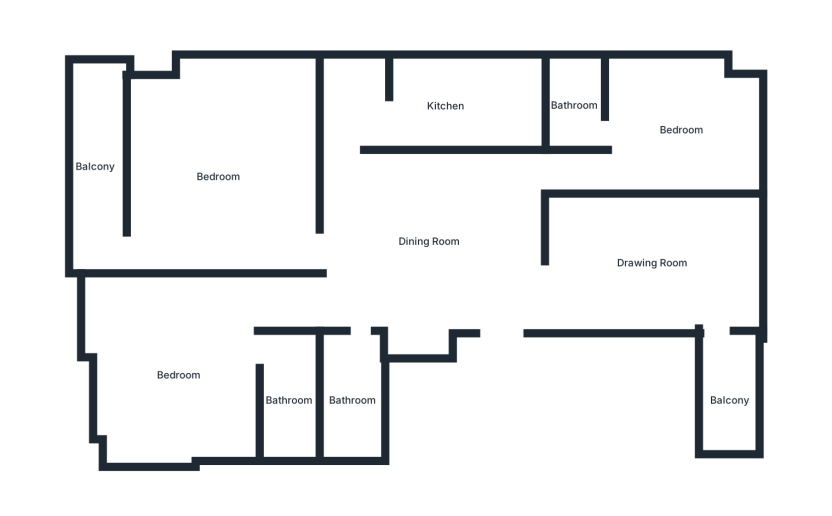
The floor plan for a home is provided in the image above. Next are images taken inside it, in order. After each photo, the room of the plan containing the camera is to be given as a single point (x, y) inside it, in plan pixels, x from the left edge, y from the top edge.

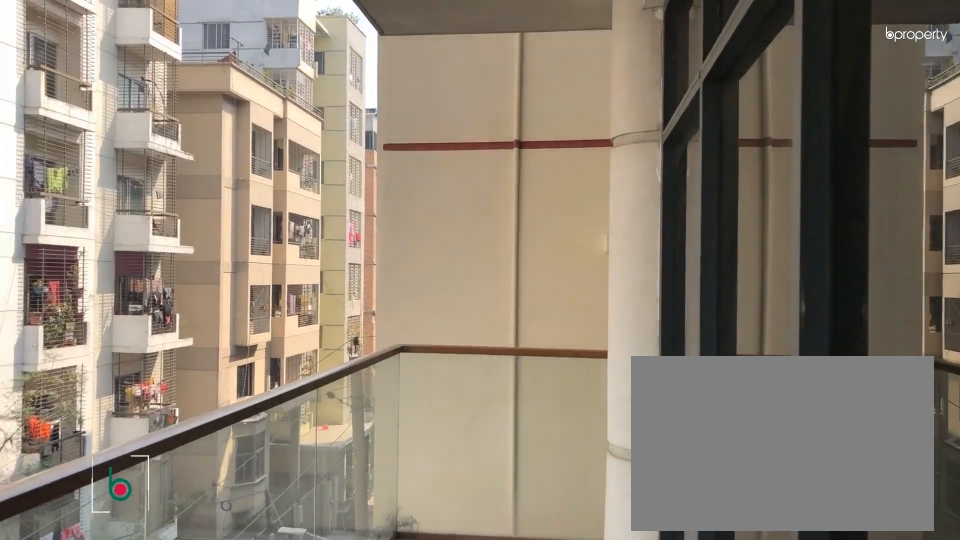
(96, 166)
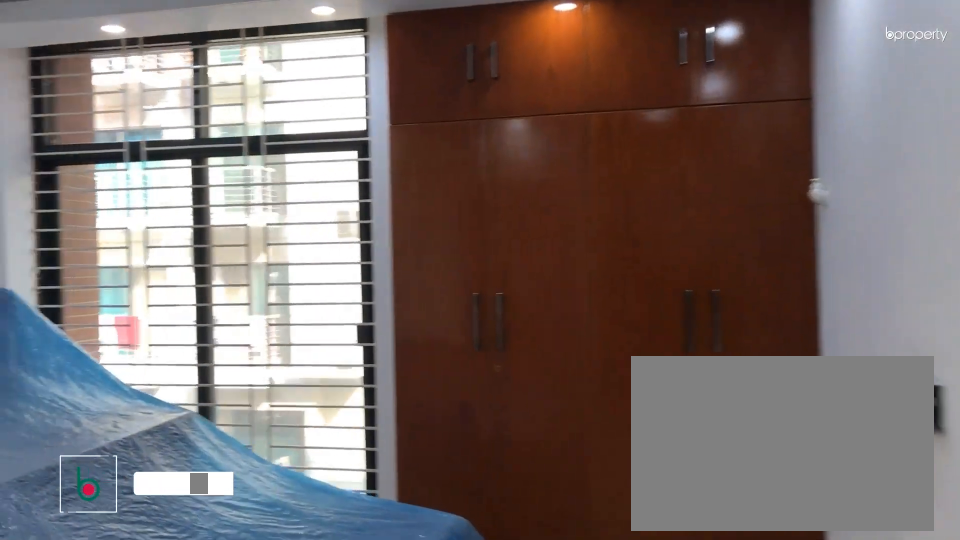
(180, 376)
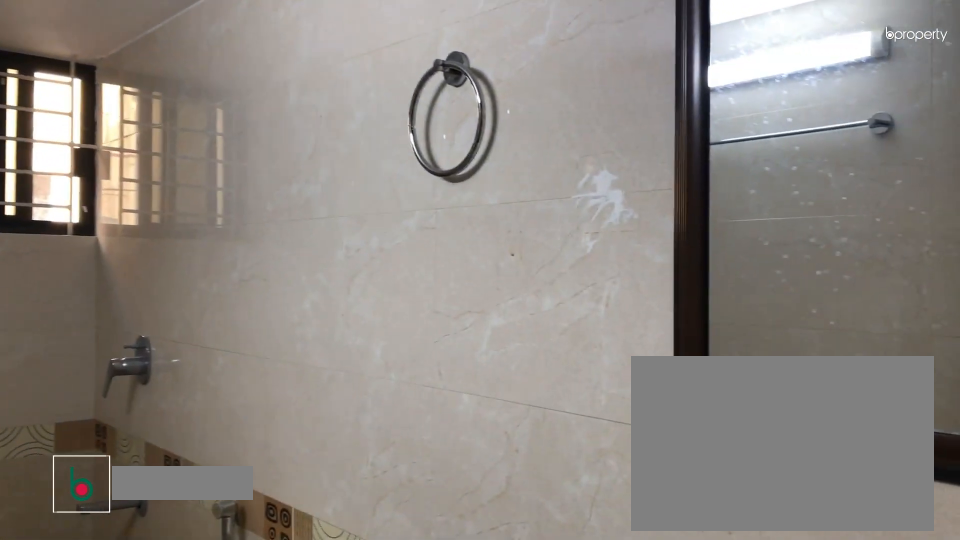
(354, 400)
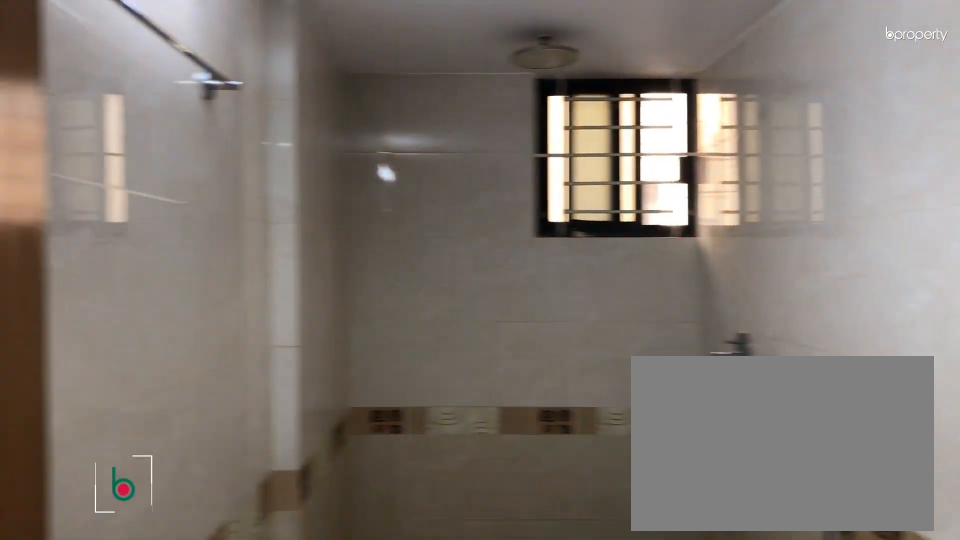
(354, 400)
